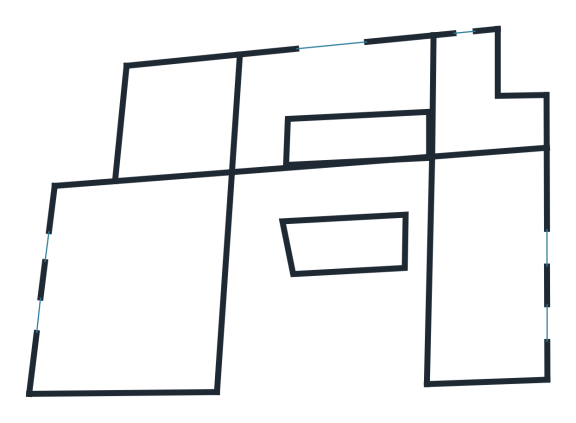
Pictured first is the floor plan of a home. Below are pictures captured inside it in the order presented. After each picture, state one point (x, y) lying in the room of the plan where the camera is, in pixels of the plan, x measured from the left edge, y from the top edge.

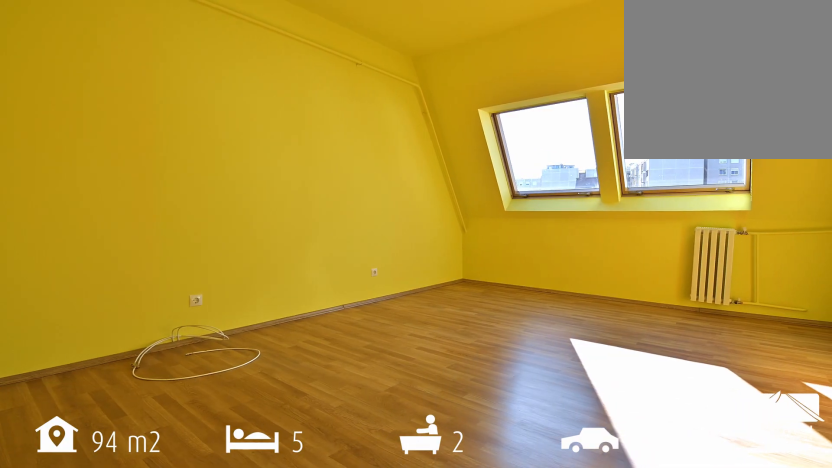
(137, 287)
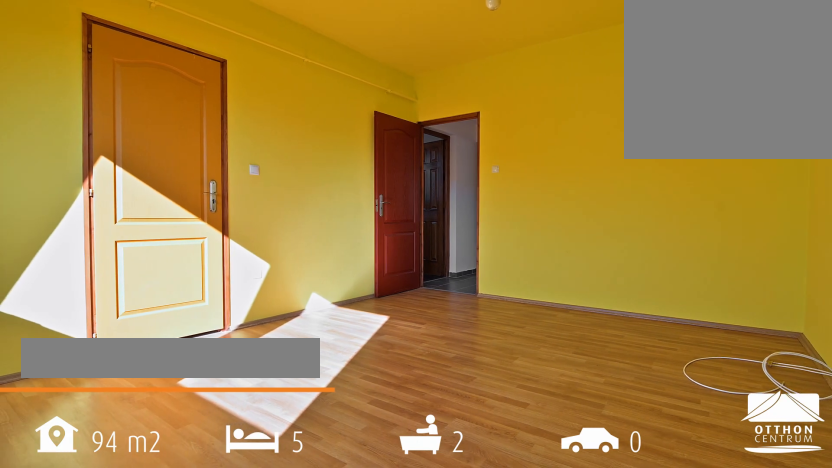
(137, 287)
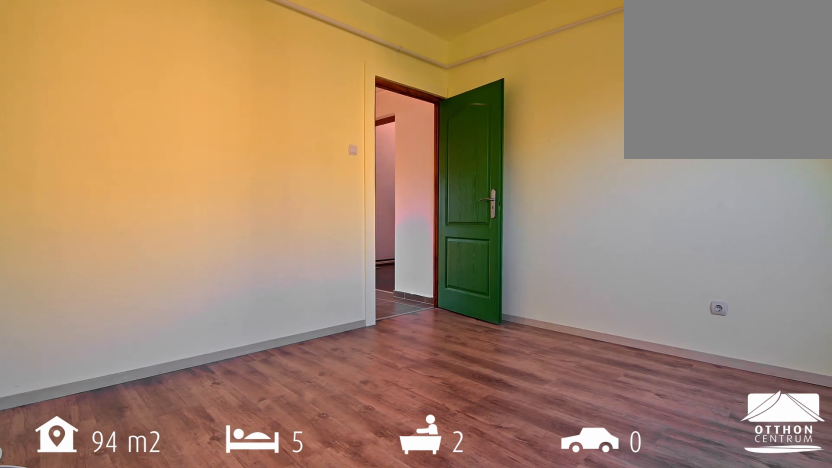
(490, 272)
